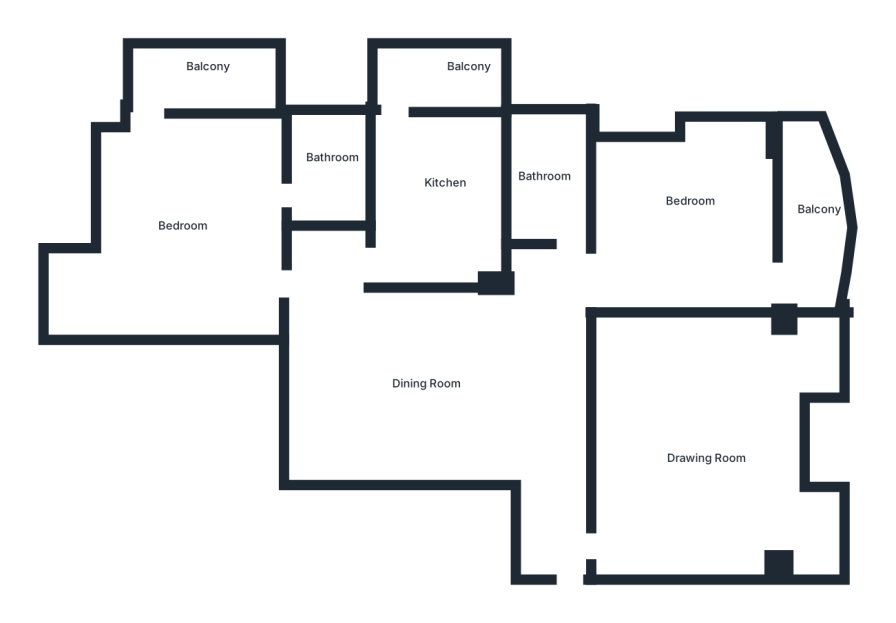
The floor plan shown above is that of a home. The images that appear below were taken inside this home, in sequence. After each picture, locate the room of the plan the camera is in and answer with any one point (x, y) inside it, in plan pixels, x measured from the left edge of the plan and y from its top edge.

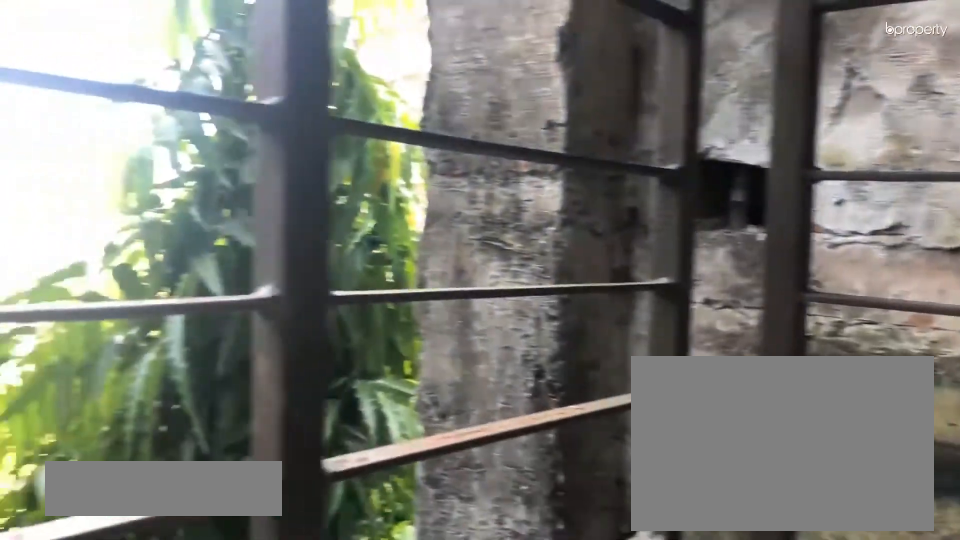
(194, 73)
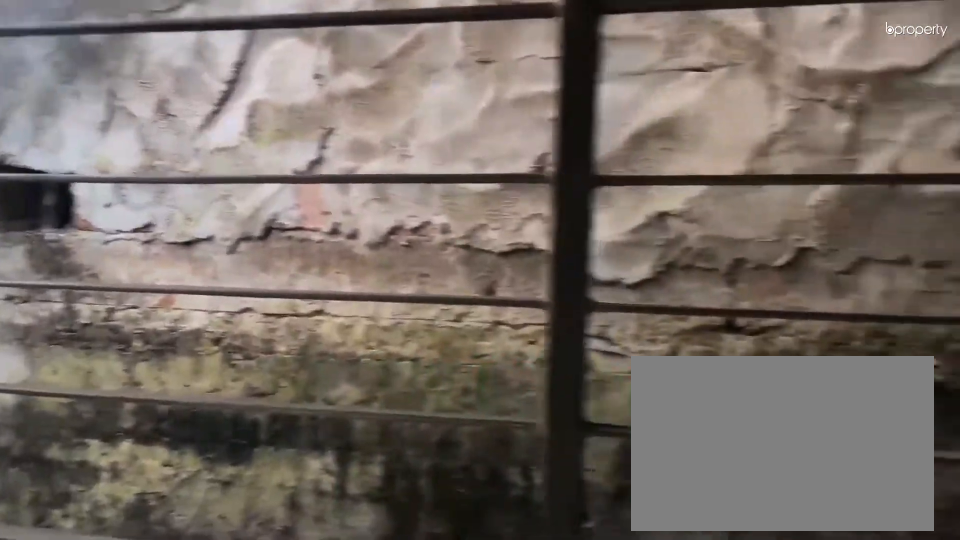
(194, 73)
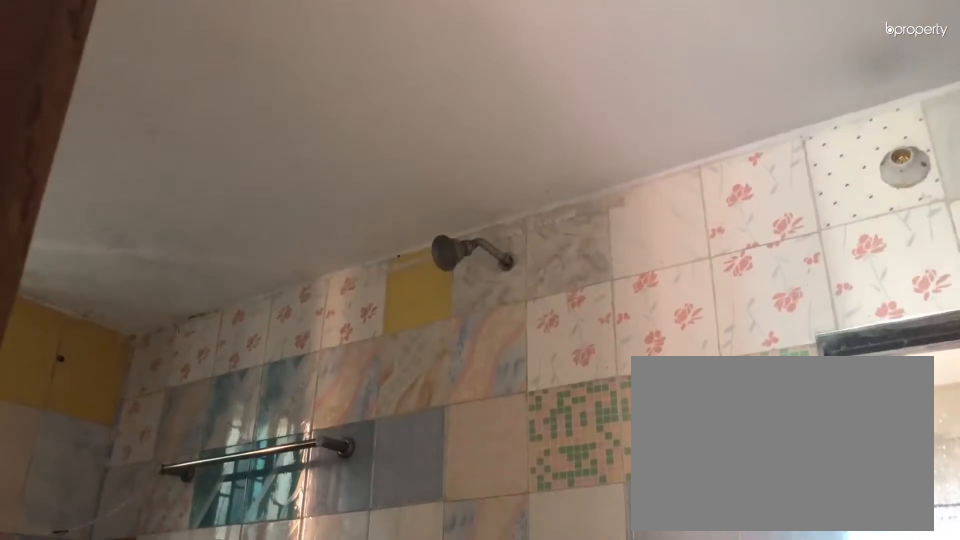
(318, 182)
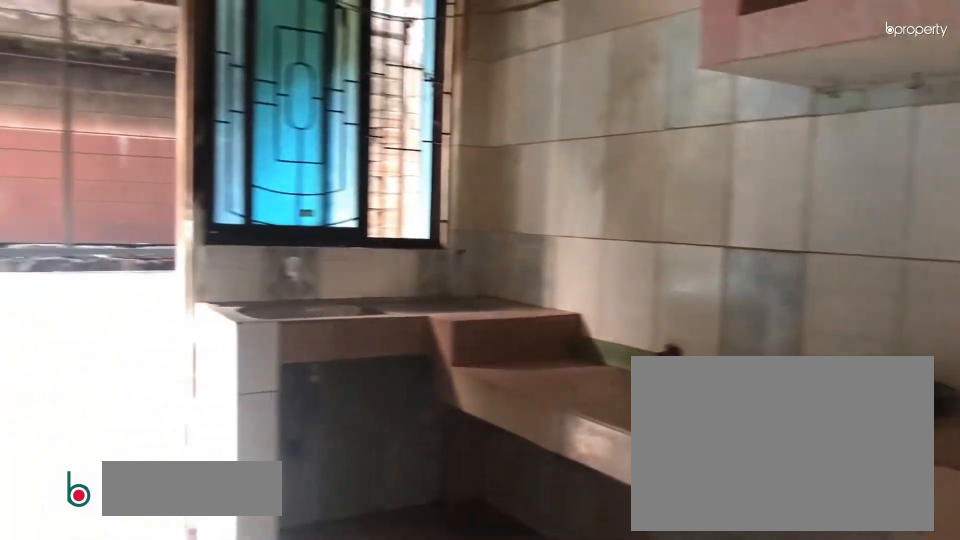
(437, 197)
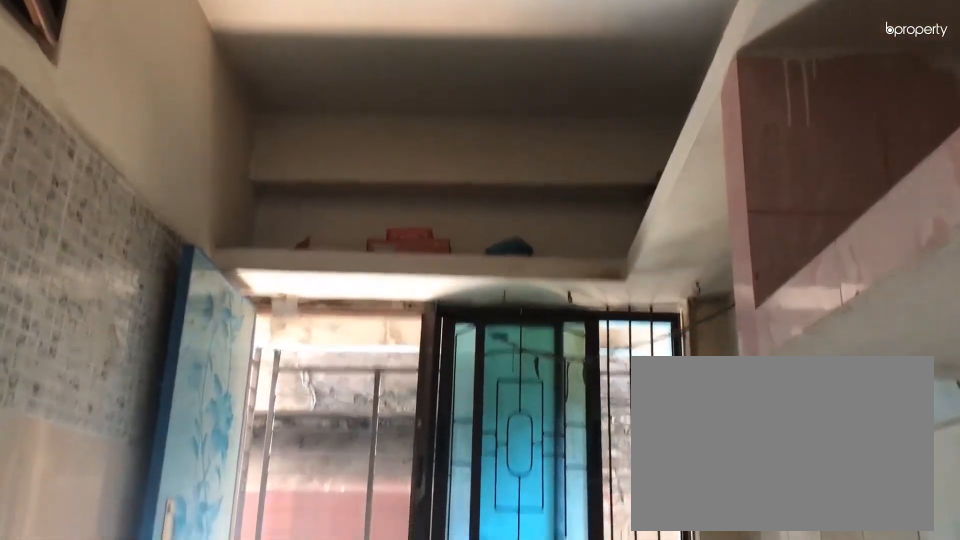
(437, 197)
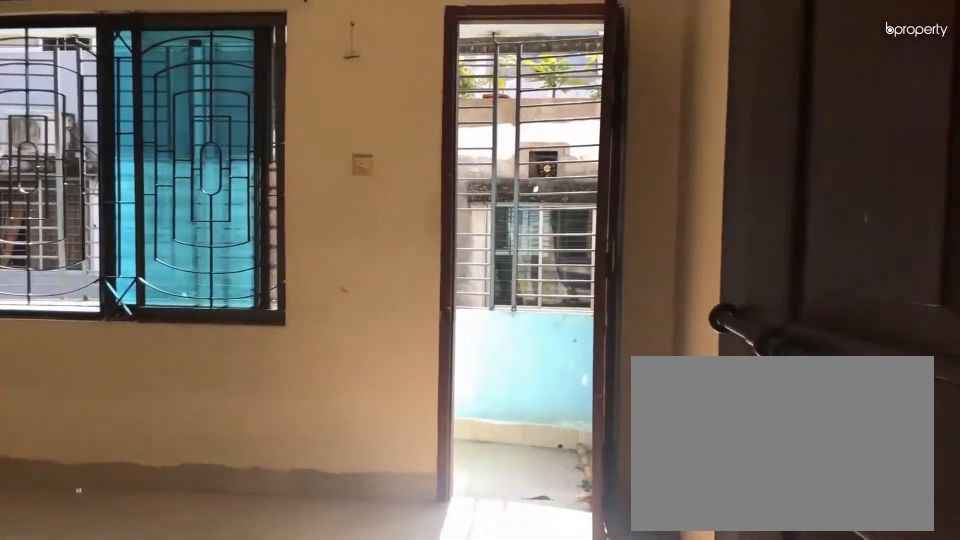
(676, 238)
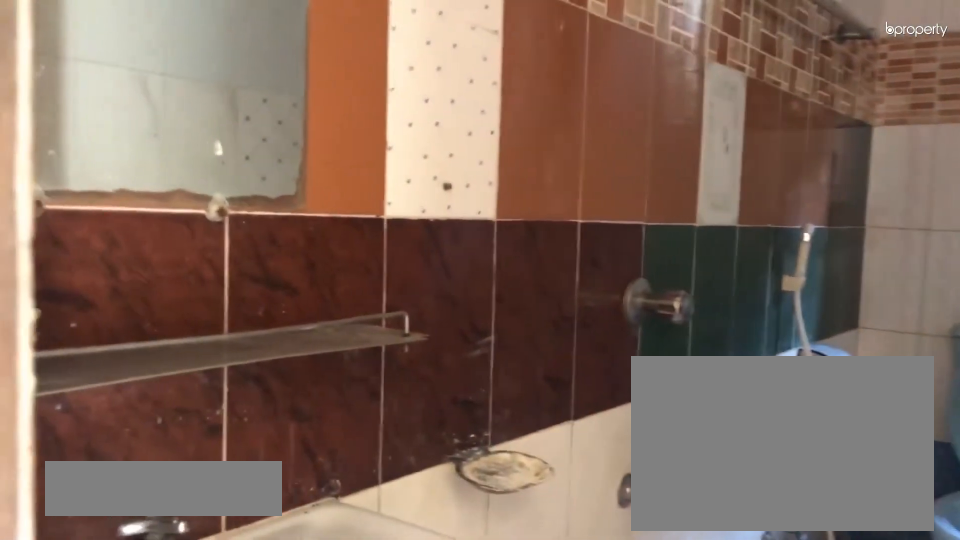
(558, 176)
